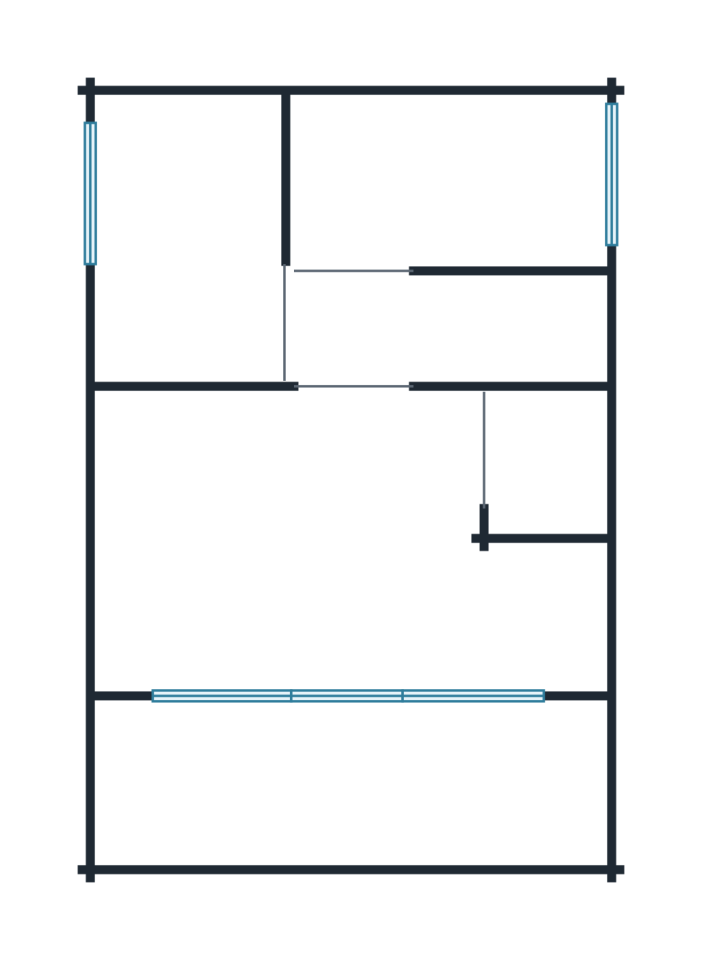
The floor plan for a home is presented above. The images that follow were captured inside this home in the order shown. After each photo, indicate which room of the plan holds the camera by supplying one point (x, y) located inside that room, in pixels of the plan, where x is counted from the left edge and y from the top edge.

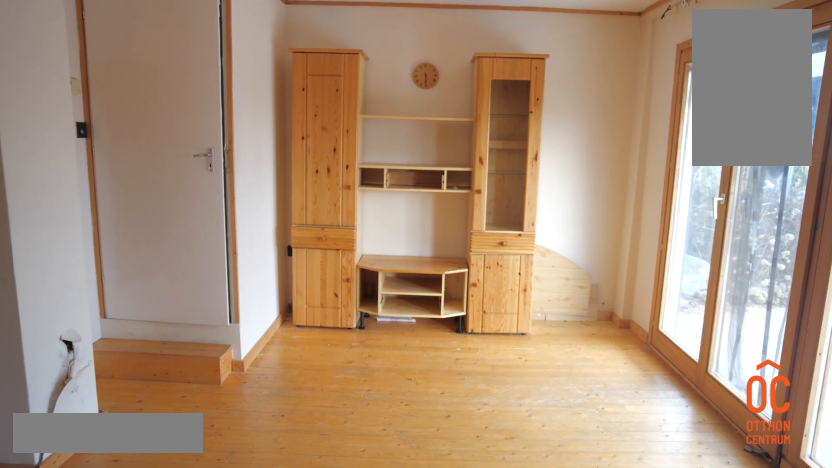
(350, 554)
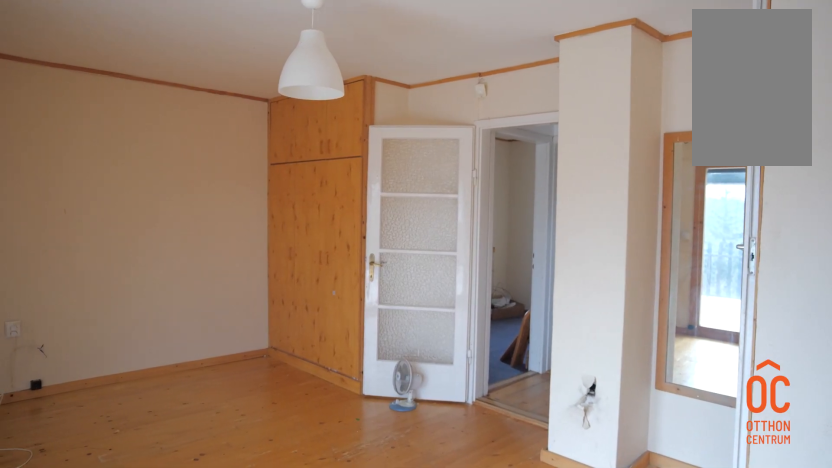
(351, 554)
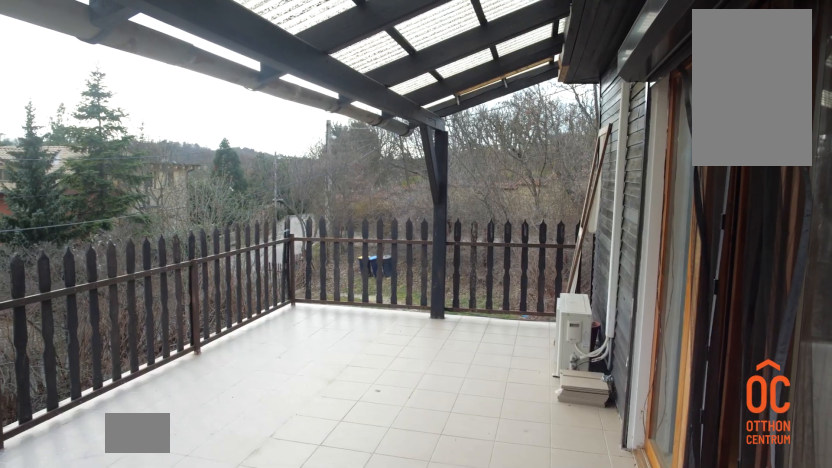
(351, 782)
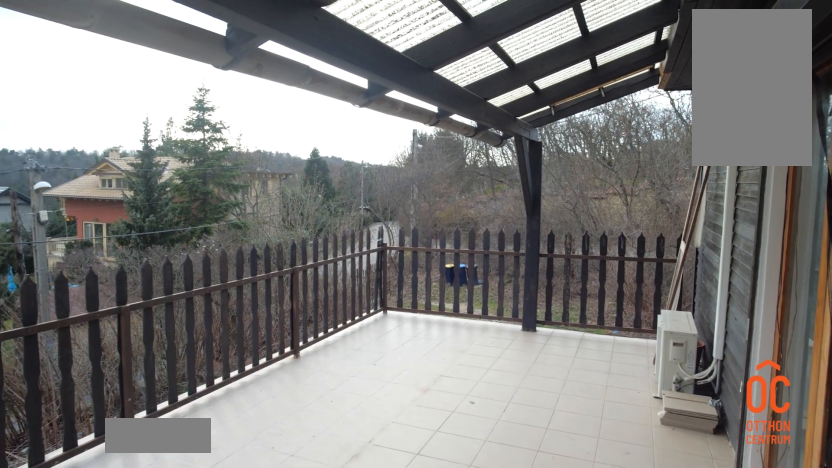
(351, 782)
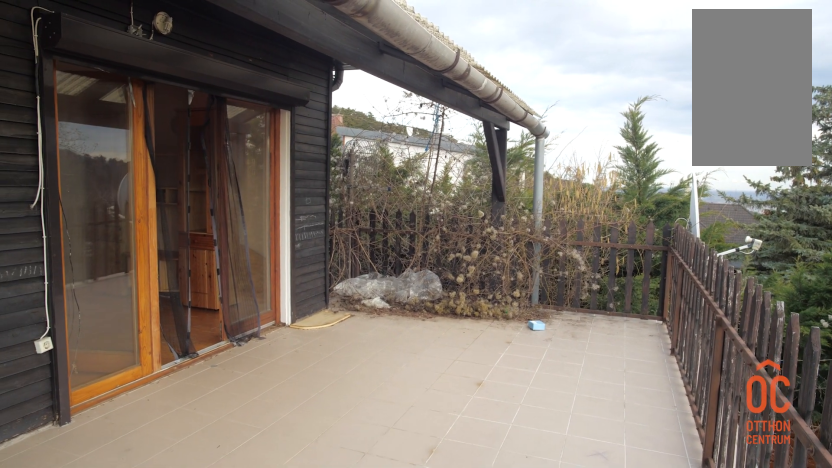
(351, 782)
